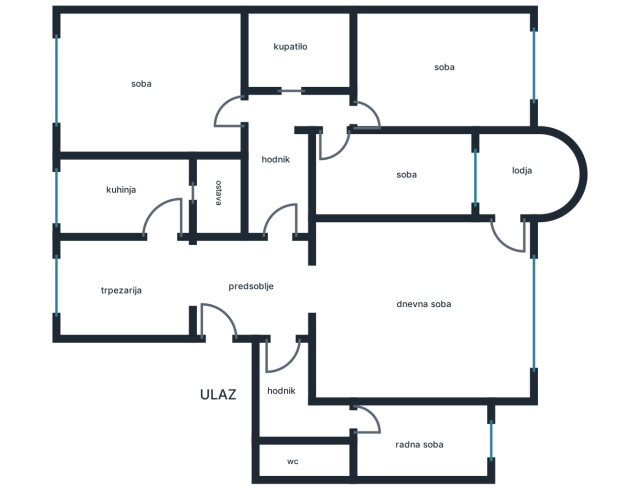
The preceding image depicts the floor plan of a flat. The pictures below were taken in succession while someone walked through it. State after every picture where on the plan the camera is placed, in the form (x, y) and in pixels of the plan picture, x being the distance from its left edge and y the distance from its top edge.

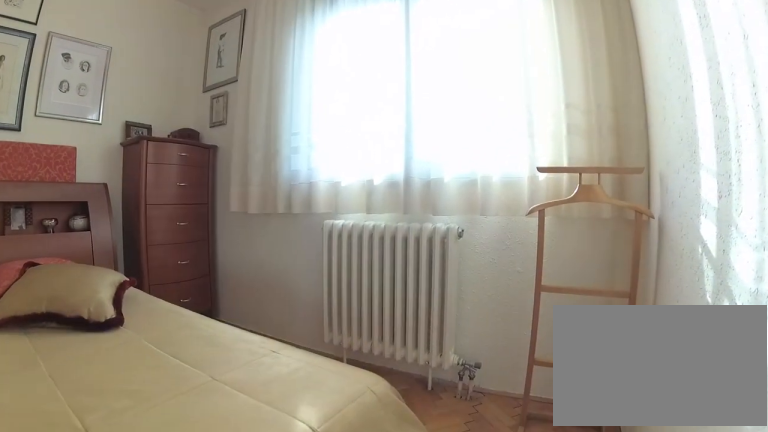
(420, 109)
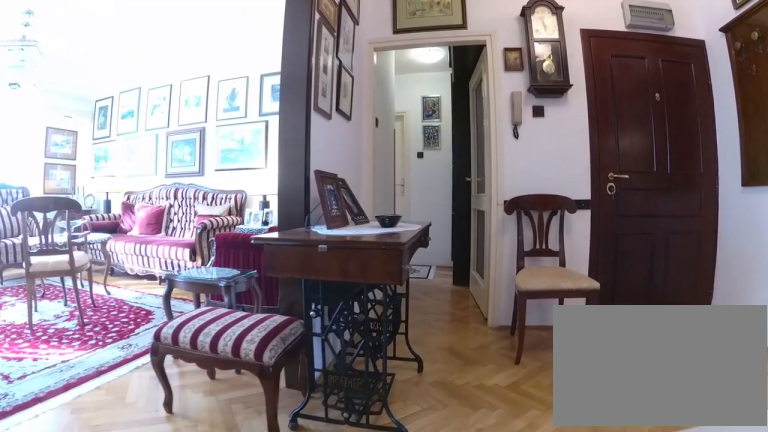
(279, 223)
